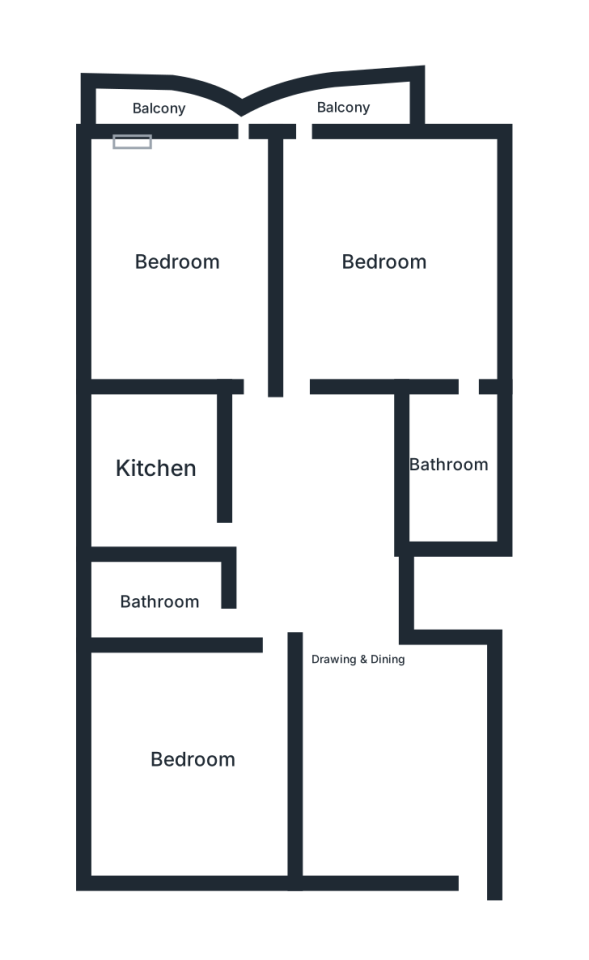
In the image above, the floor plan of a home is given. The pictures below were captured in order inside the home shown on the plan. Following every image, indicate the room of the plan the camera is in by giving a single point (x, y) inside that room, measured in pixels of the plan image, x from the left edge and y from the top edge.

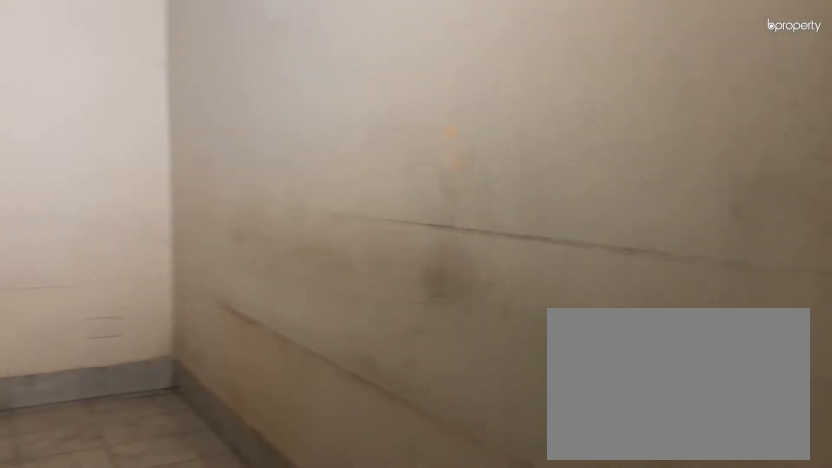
(361, 659)
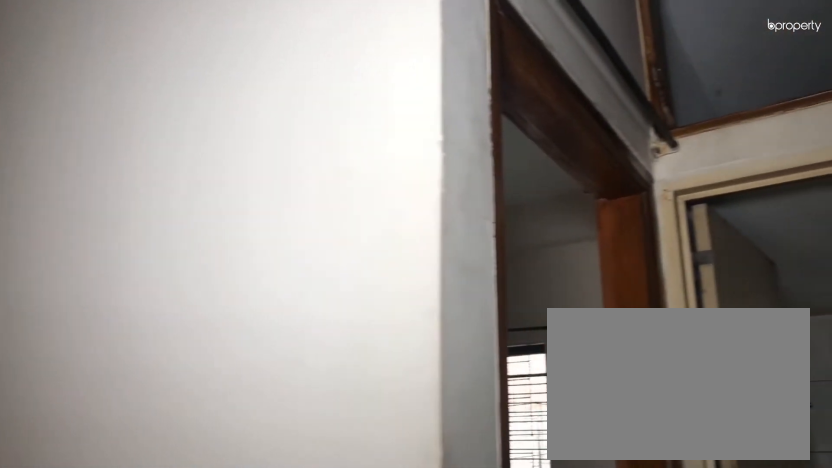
(361, 659)
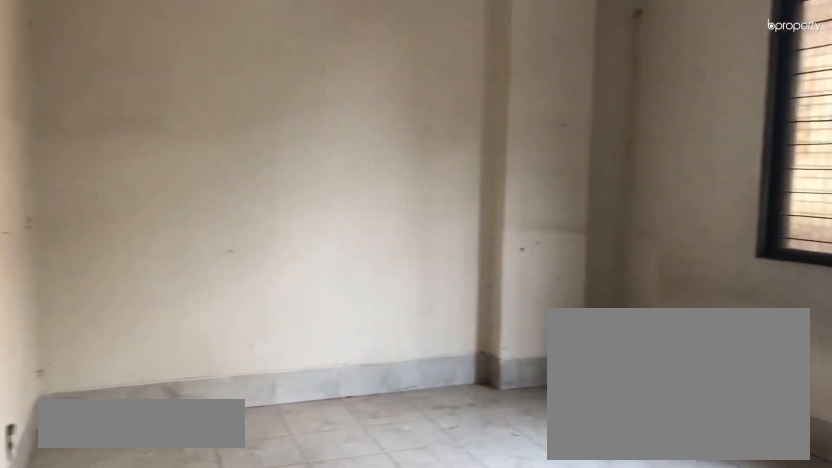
(193, 760)
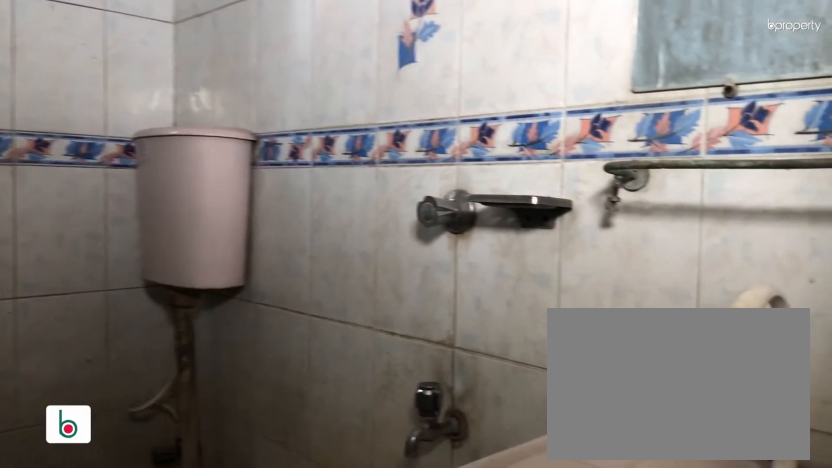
(160, 598)
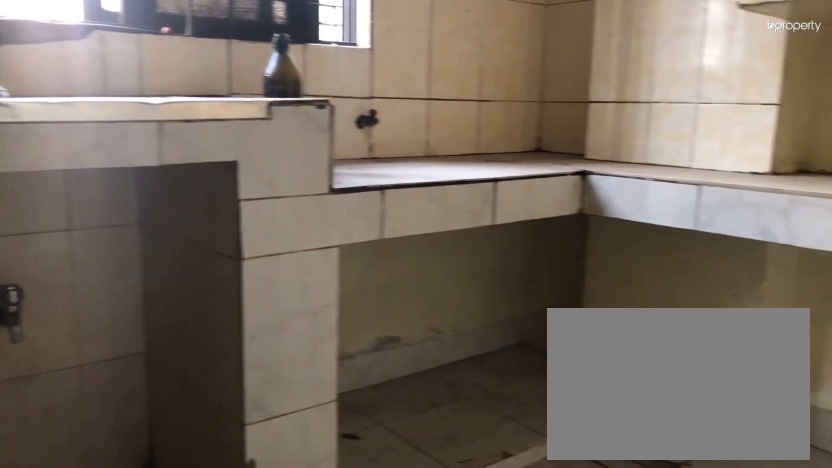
(156, 466)
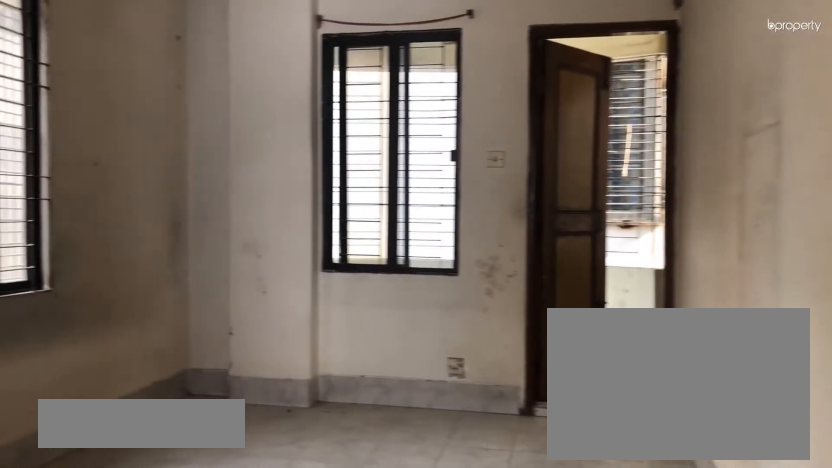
(178, 258)
